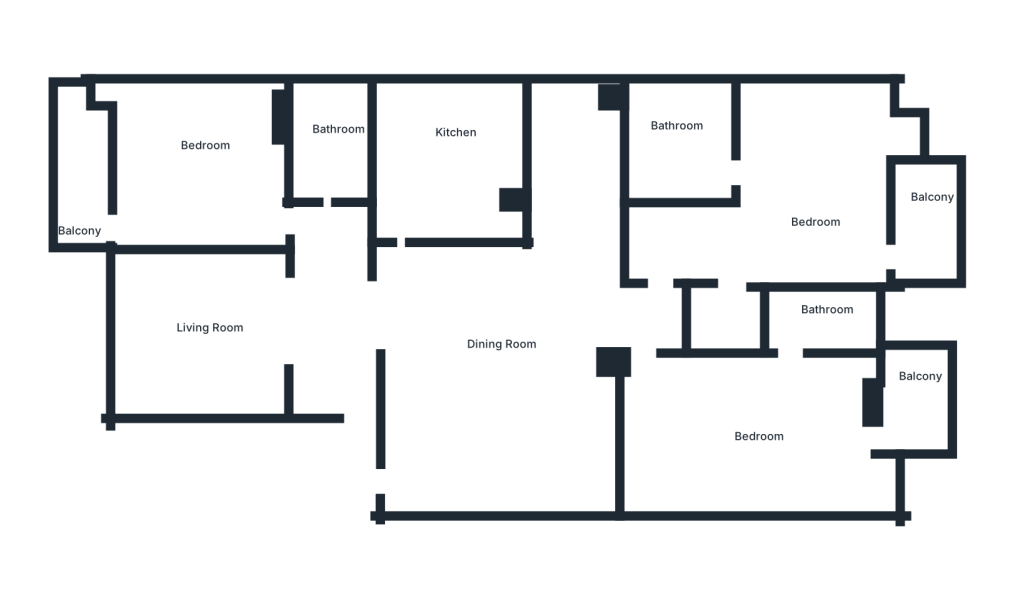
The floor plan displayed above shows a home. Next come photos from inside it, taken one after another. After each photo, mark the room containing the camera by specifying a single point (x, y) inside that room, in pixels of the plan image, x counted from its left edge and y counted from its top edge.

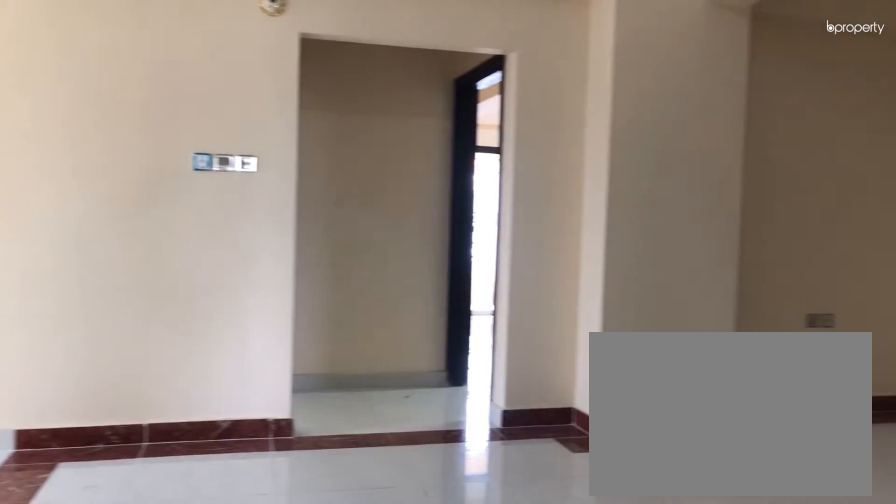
(502, 350)
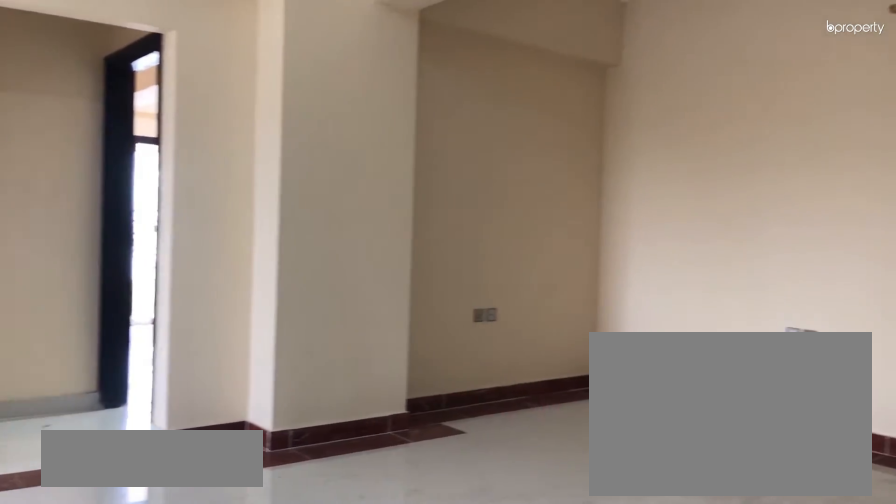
(502, 350)
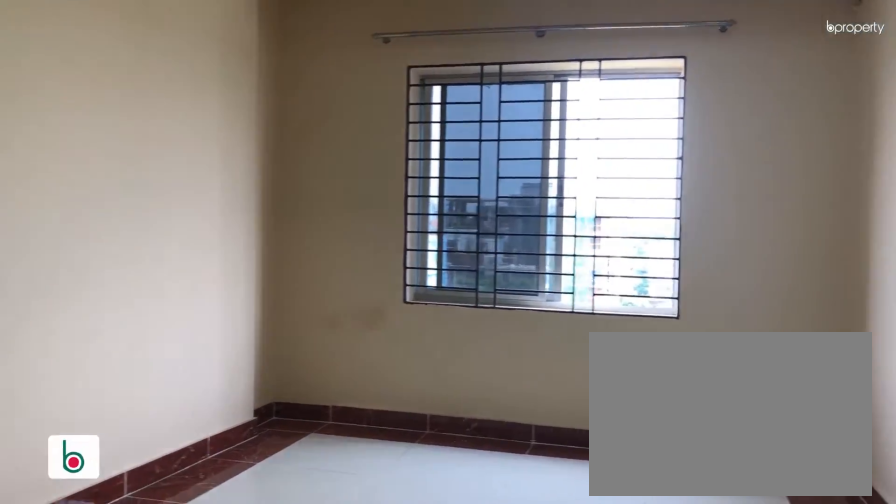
(222, 335)
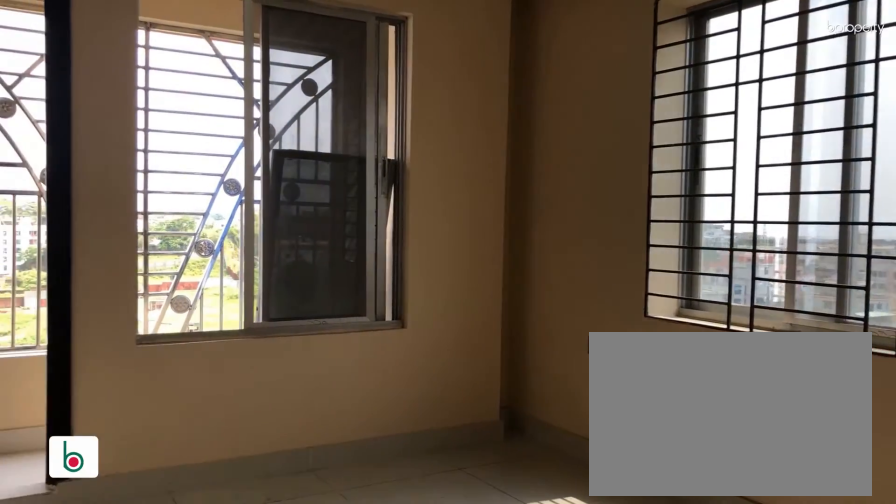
(223, 180)
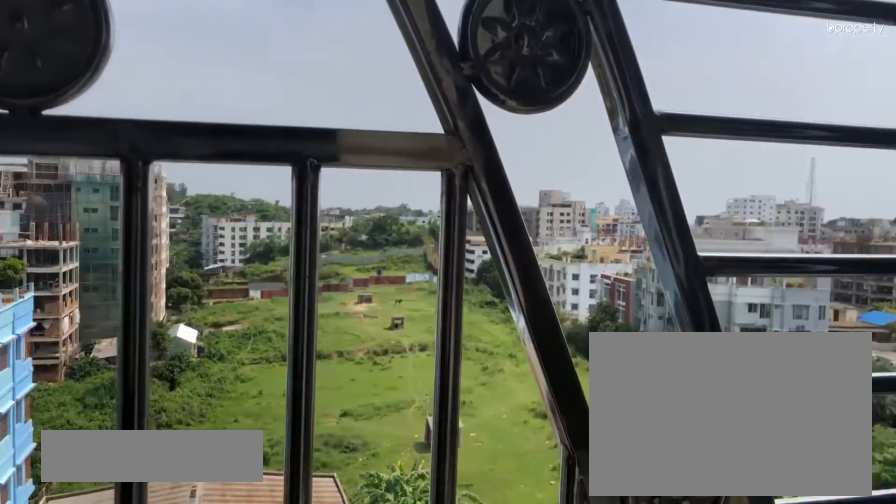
(76, 187)
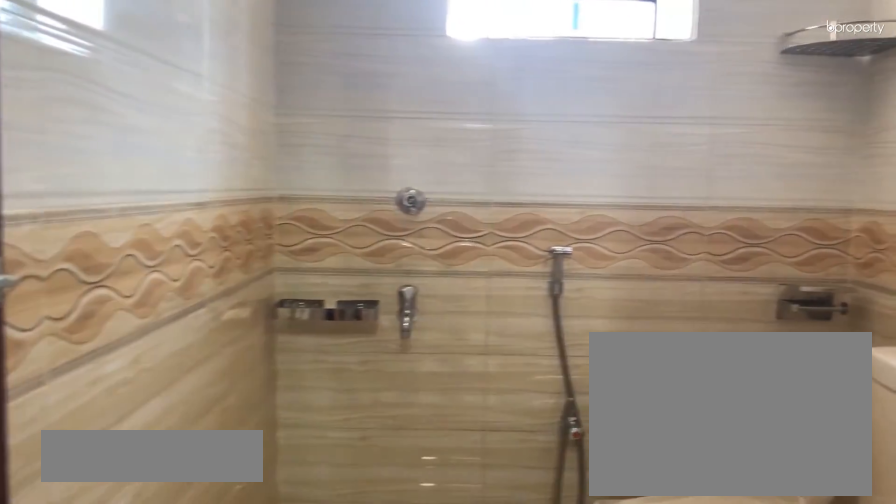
(333, 156)
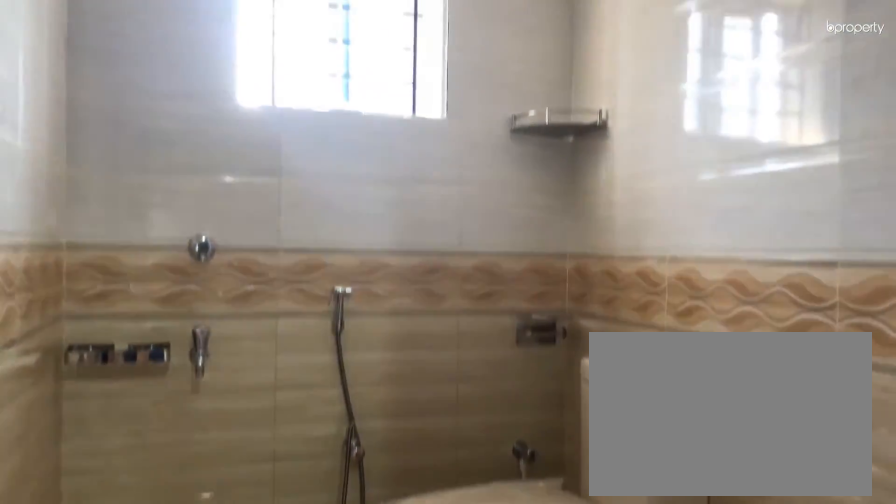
(335, 157)
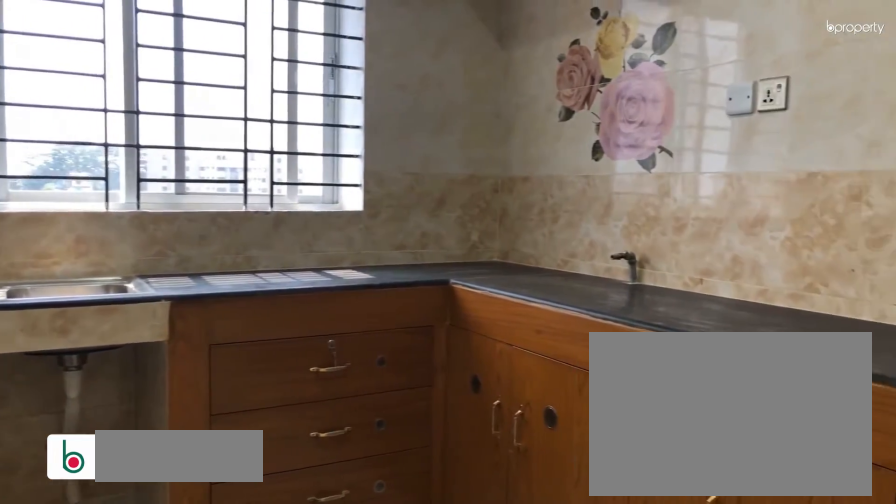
(458, 155)
